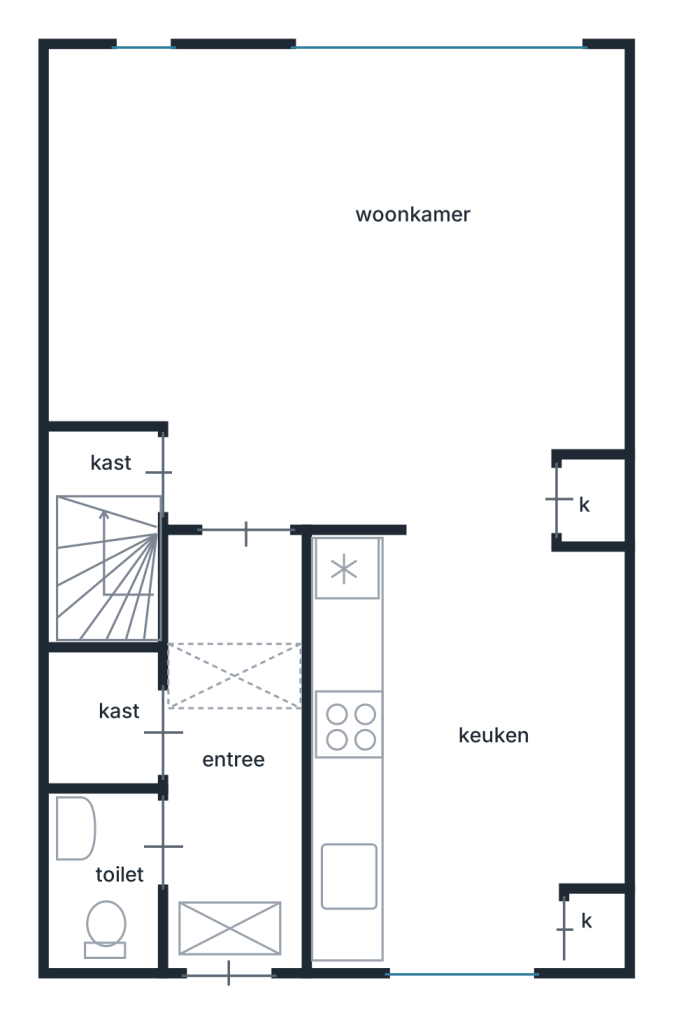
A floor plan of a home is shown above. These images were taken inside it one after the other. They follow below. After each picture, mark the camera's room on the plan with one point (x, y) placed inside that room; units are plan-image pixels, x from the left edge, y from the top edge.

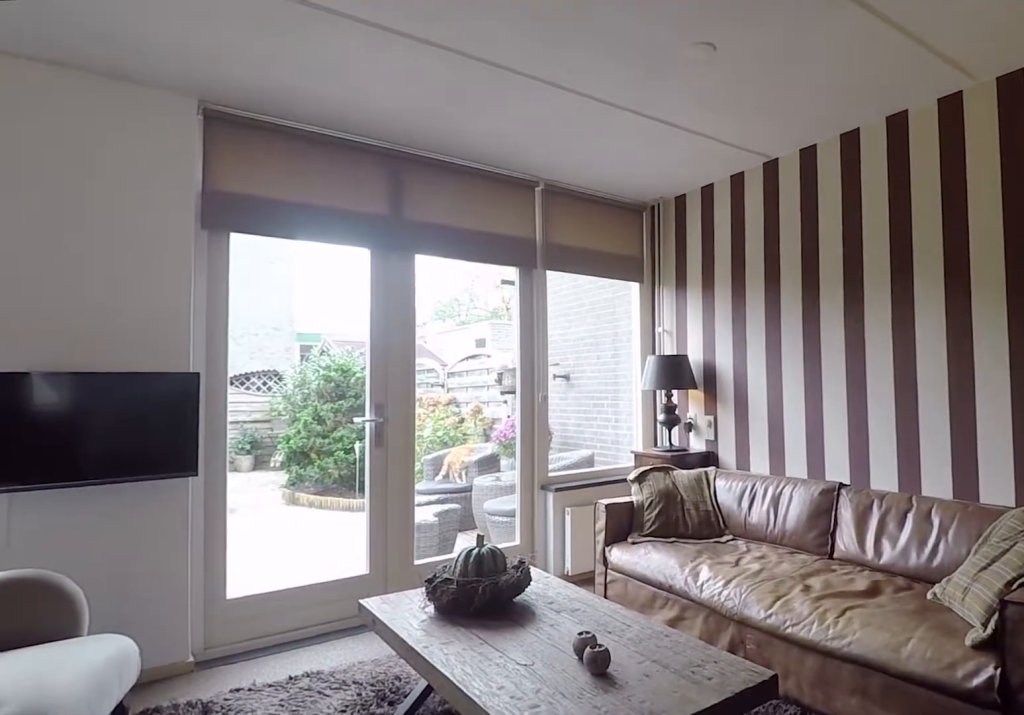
(316, 220)
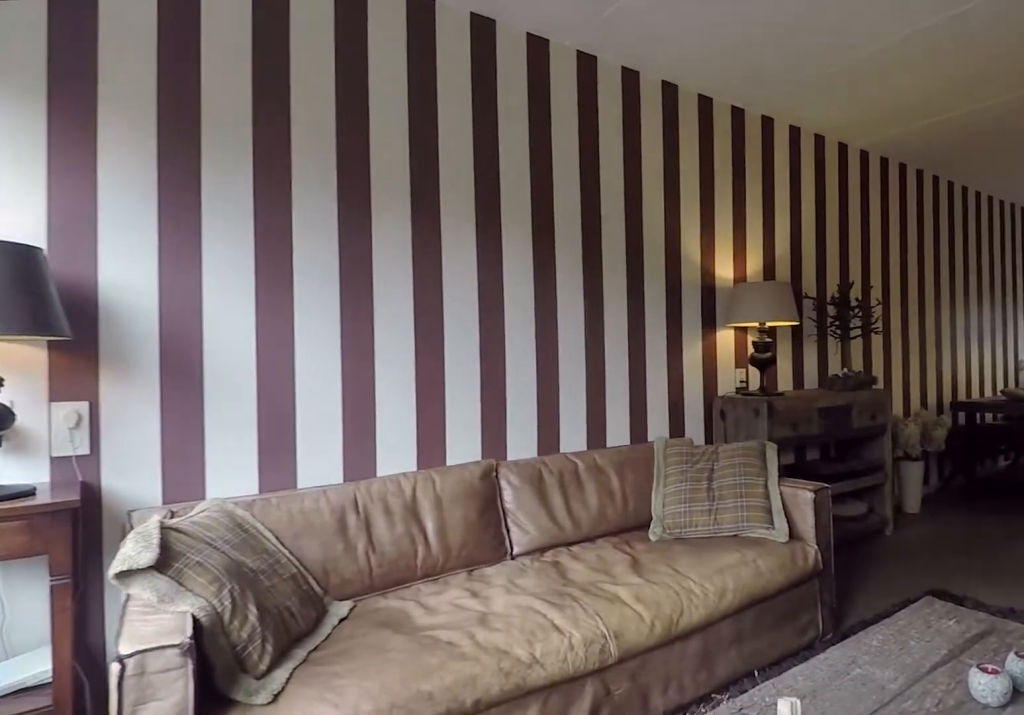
(316, 220)
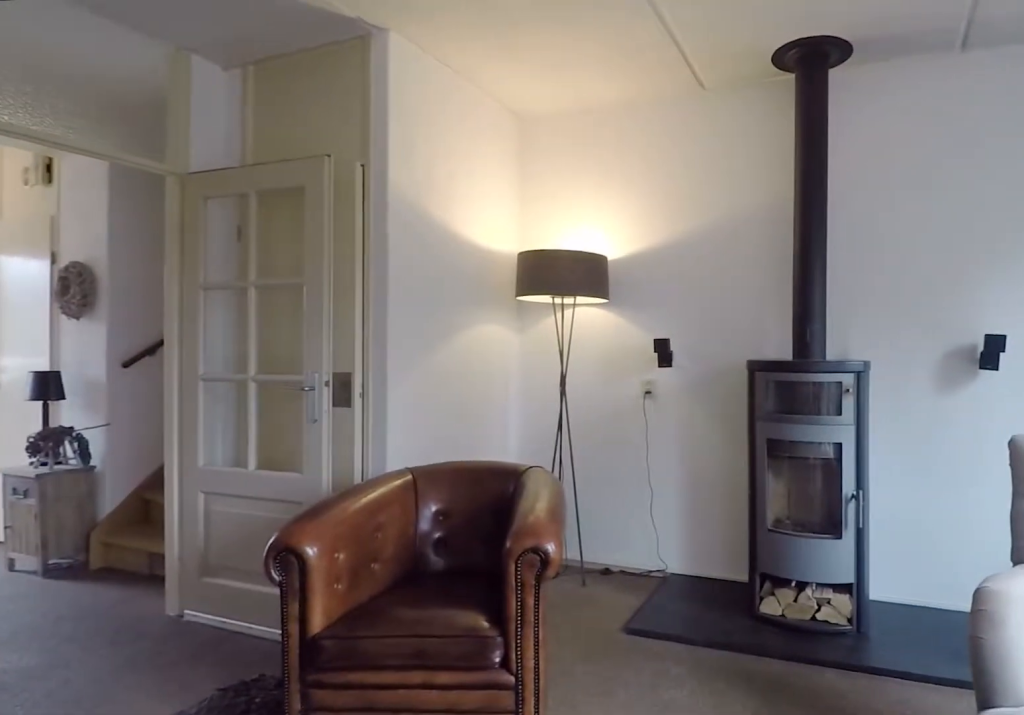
(328, 317)
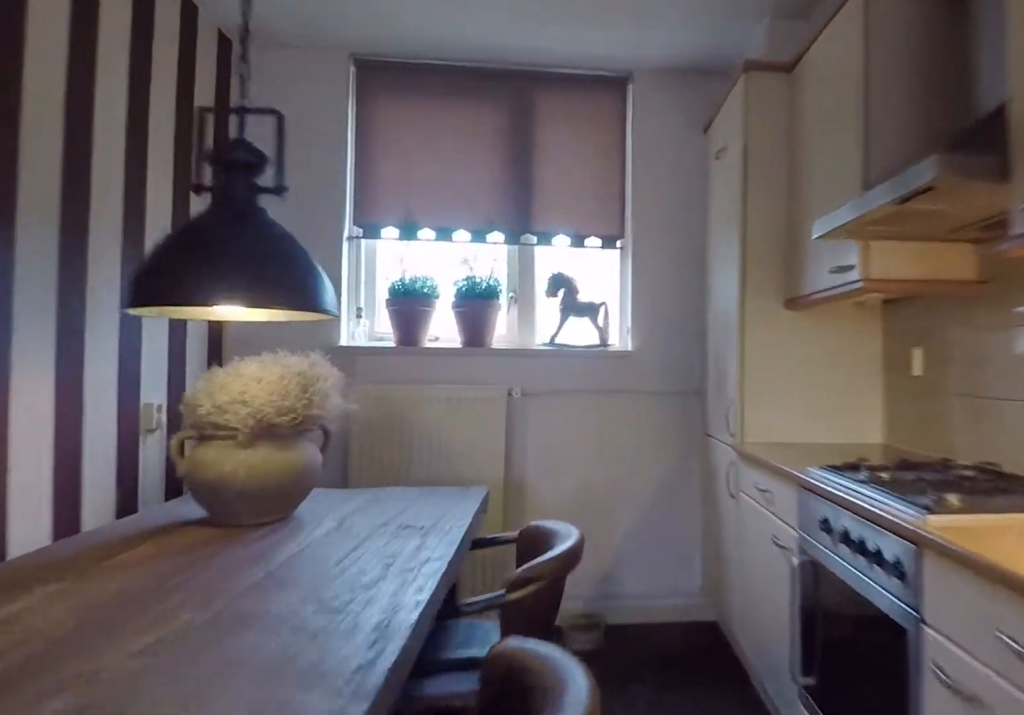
(345, 787)
